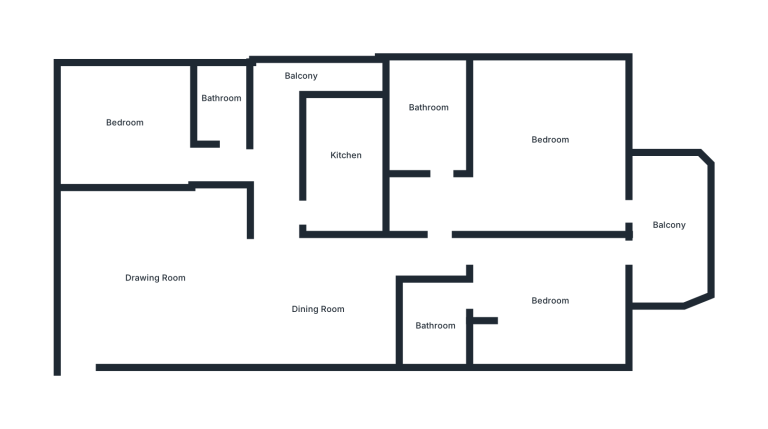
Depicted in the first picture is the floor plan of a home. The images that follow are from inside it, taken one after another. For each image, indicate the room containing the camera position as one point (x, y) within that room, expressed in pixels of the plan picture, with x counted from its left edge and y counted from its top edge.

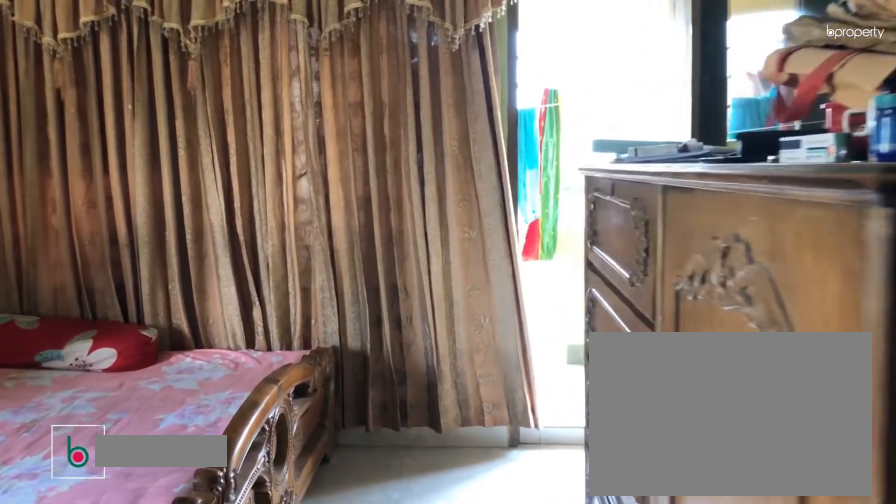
(546, 137)
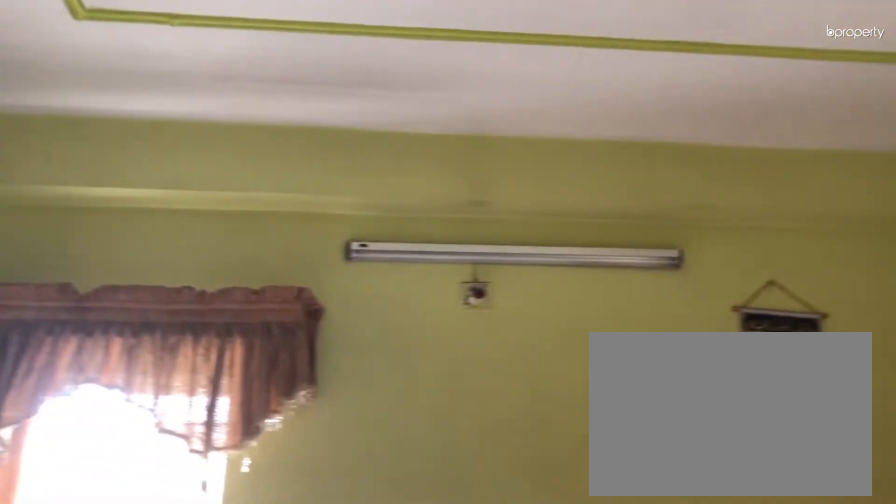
(546, 138)
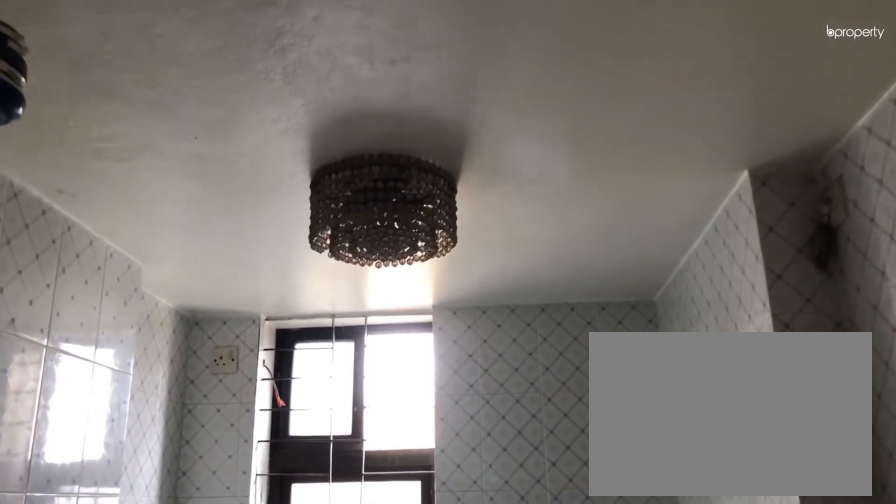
(422, 117)
